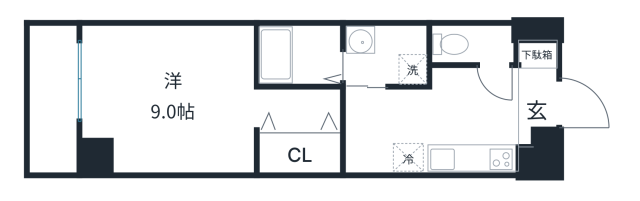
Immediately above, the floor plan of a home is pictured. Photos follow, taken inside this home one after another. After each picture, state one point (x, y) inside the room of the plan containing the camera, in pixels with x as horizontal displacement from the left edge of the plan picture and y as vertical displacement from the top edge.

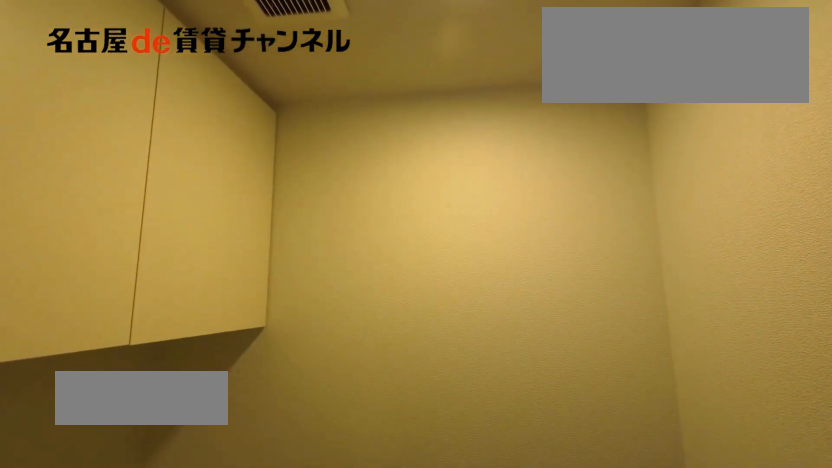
(473, 44)
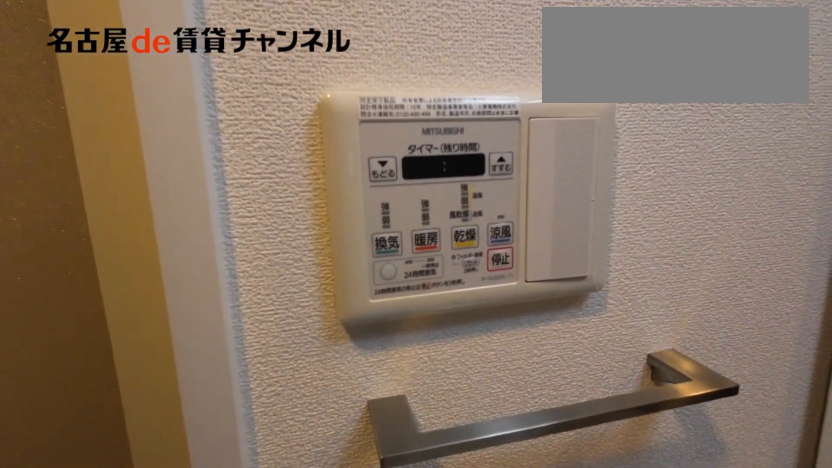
(387, 55)
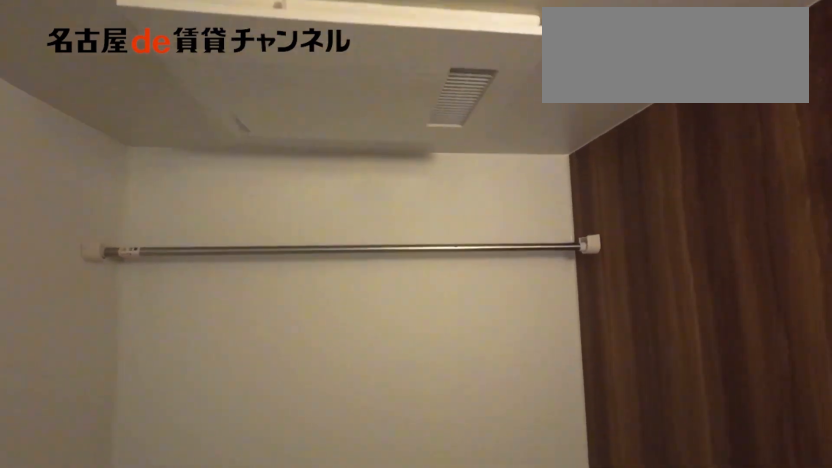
(299, 54)
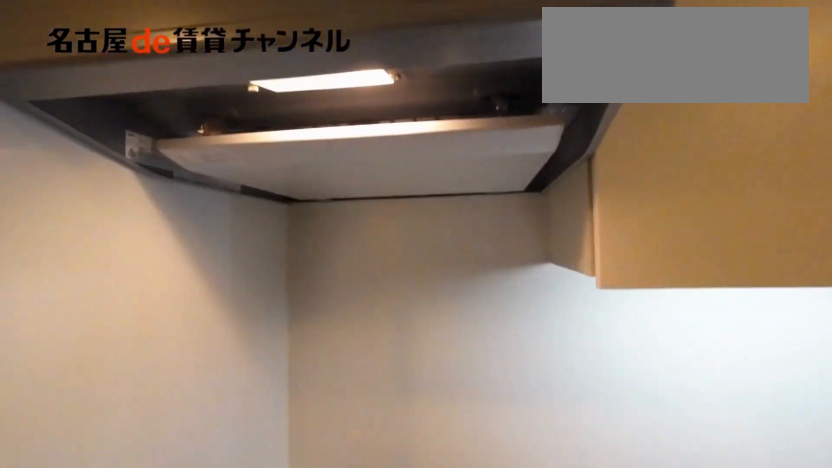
(457, 157)
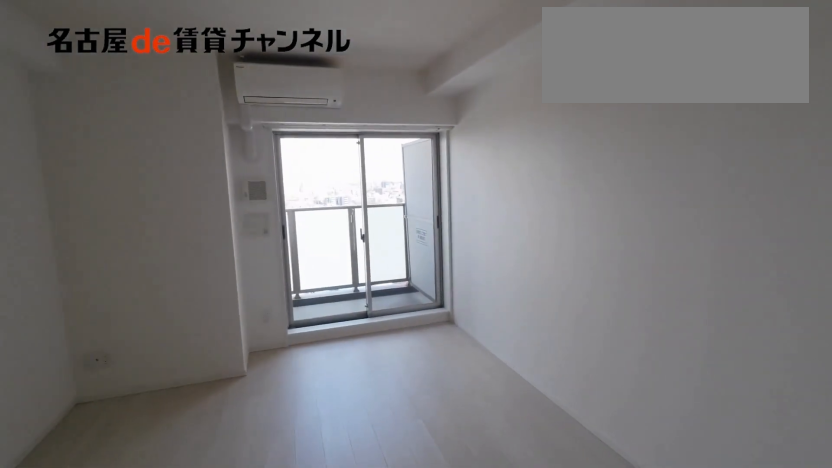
(165, 99)
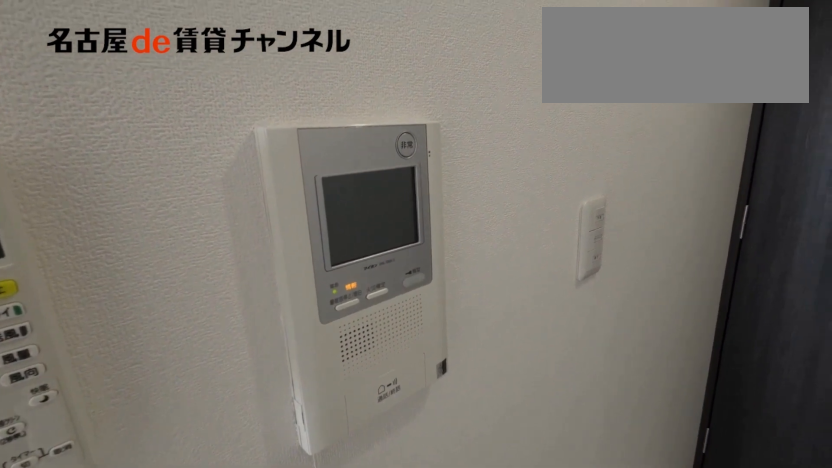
(165, 99)
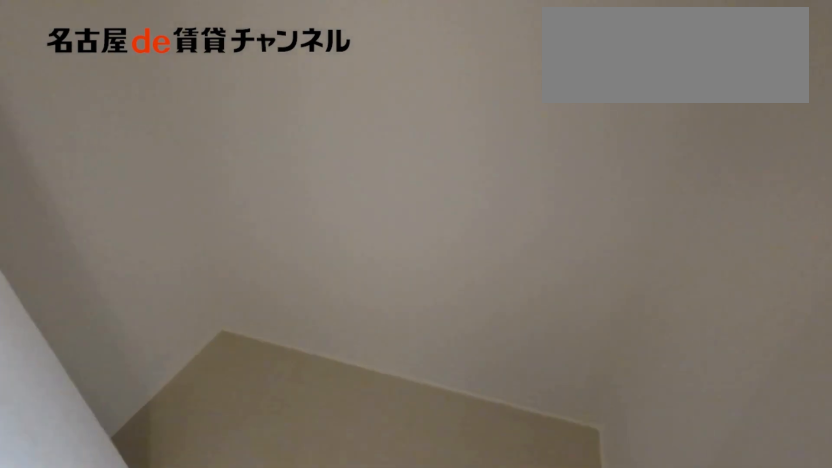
(300, 152)
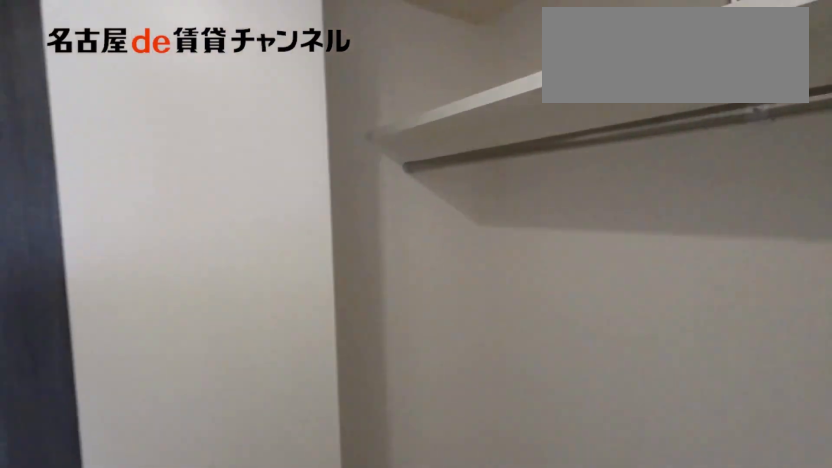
(300, 152)
